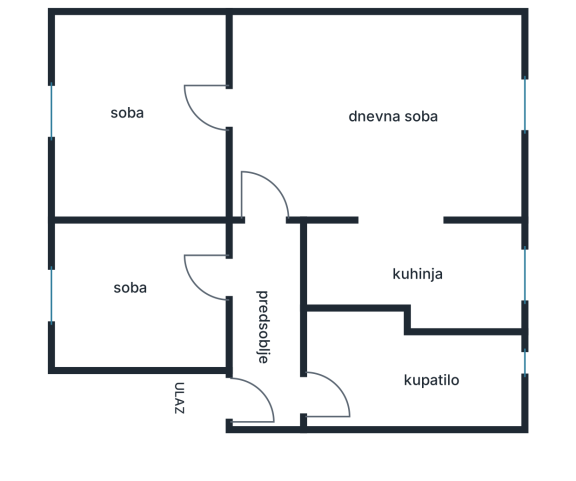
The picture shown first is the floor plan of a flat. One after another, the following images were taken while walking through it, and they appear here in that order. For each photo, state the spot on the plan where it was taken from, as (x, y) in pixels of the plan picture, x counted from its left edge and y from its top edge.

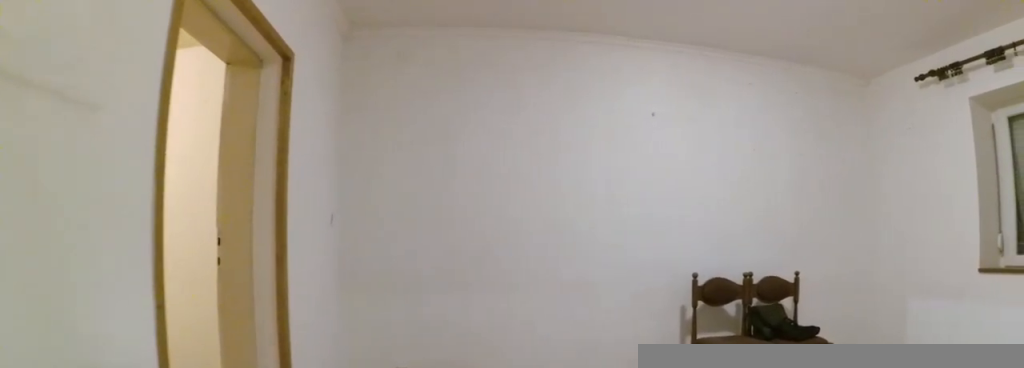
(269, 187)
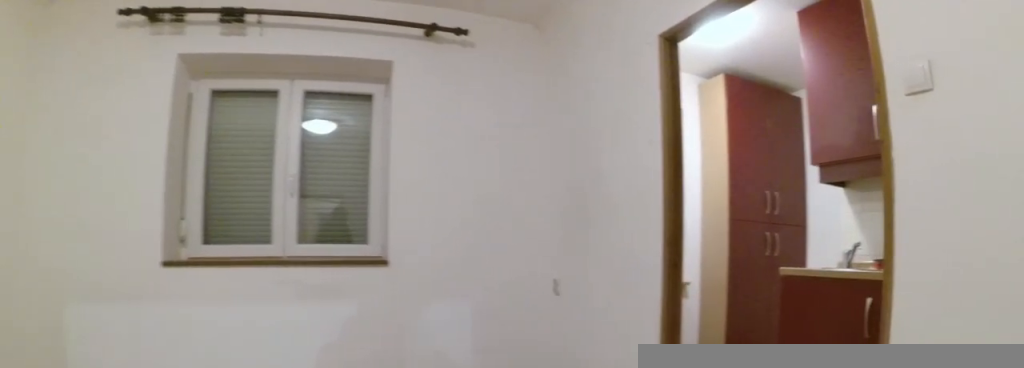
(280, 111)
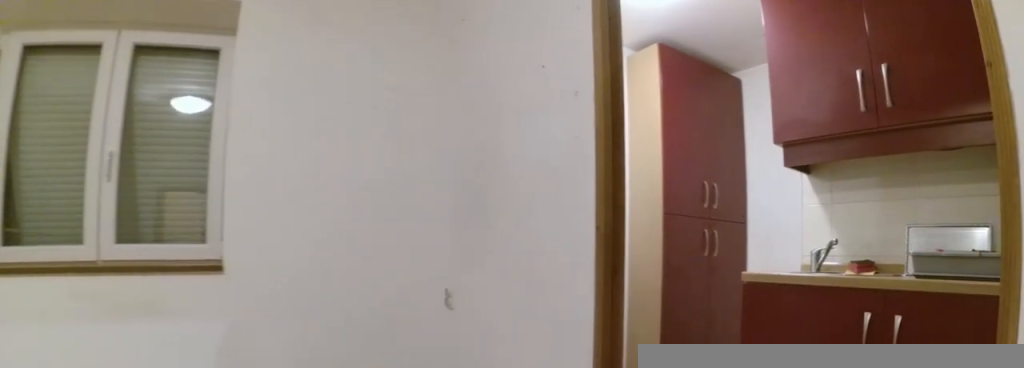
(320, 149)
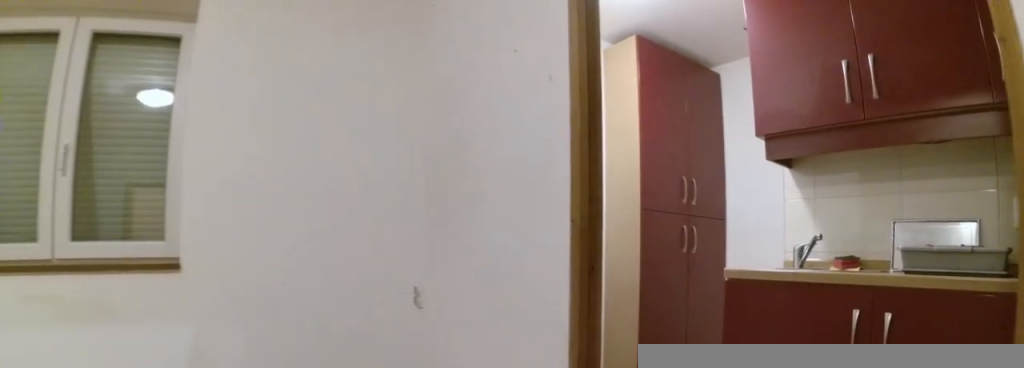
(328, 157)
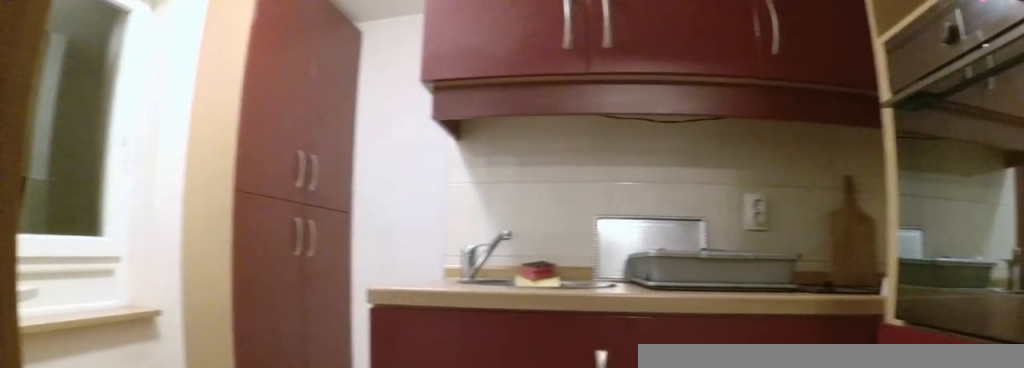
(374, 189)
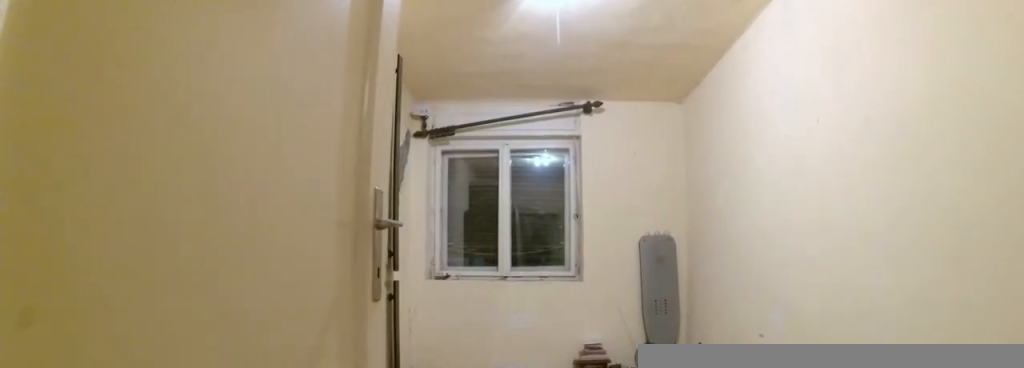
(250, 122)
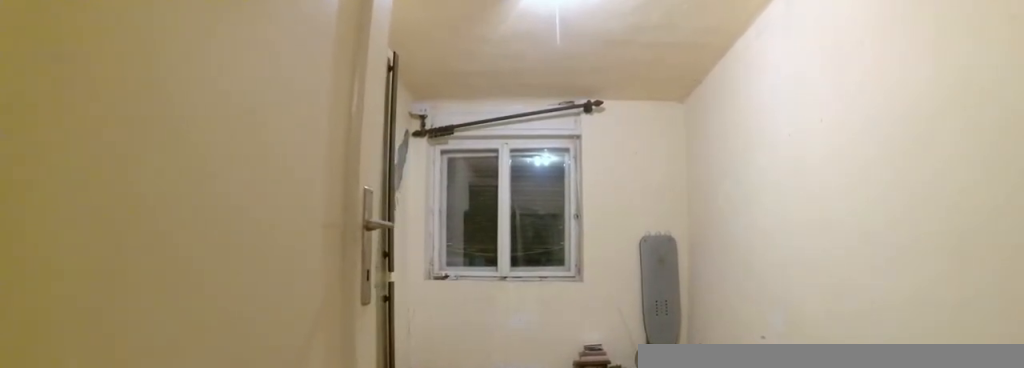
(250, 122)
